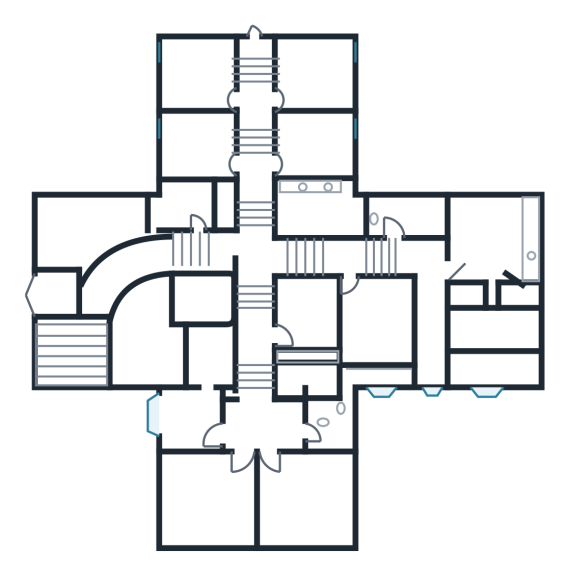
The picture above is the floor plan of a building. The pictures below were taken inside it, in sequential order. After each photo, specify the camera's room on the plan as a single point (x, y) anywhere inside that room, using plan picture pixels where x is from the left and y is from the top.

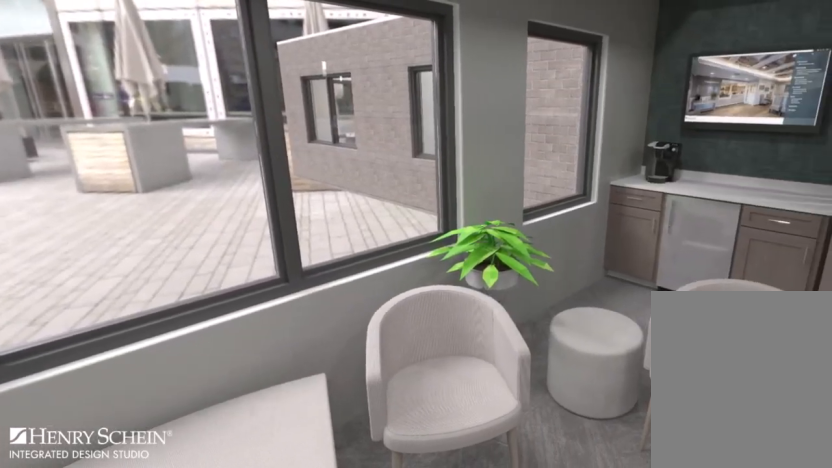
(103, 246)
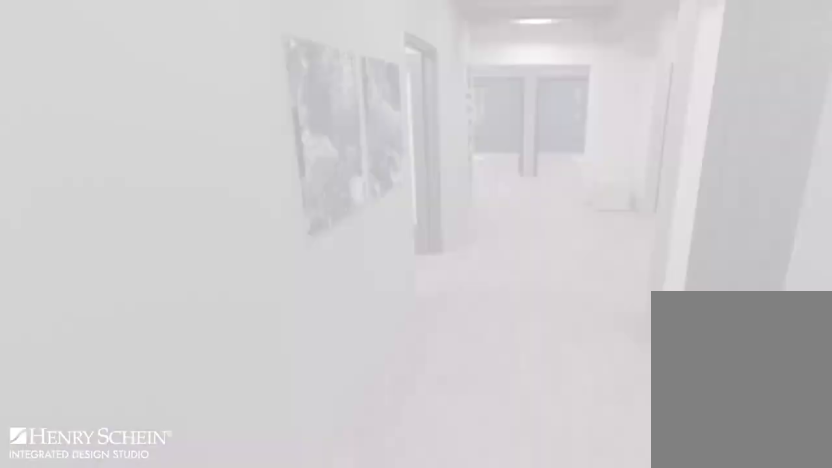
(258, 255)
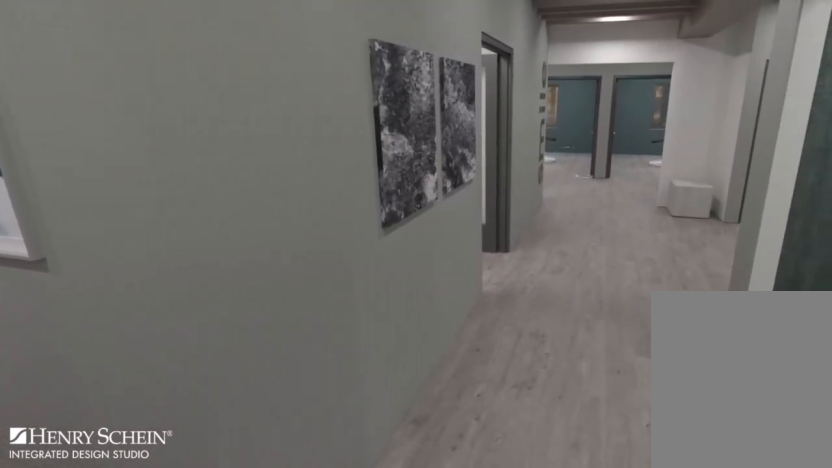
(258, 255)
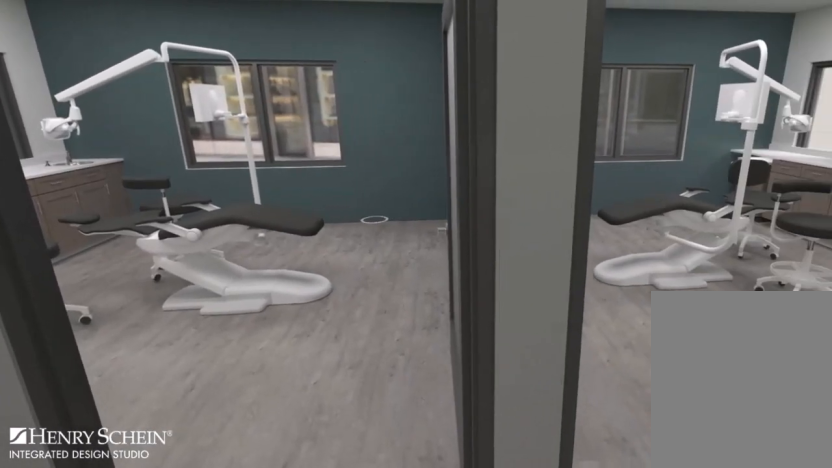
(264, 423)
